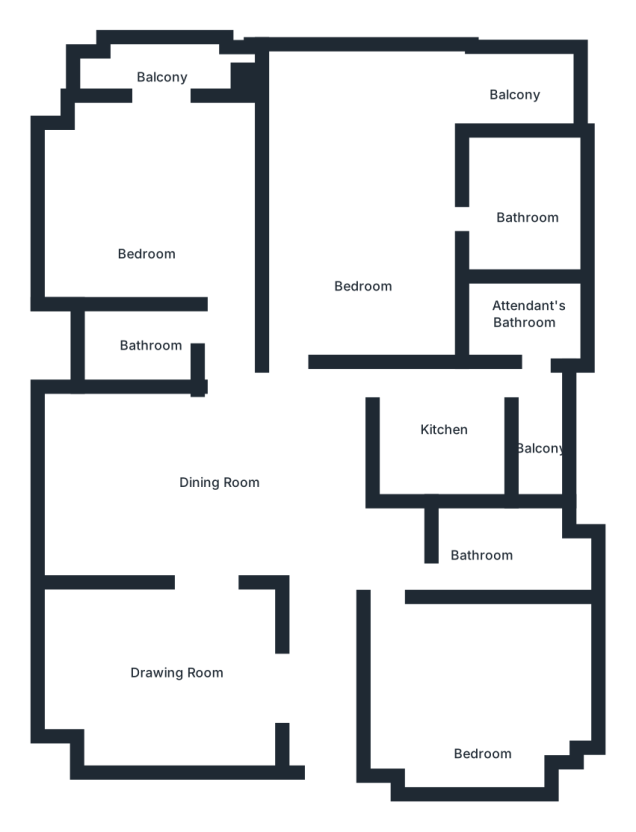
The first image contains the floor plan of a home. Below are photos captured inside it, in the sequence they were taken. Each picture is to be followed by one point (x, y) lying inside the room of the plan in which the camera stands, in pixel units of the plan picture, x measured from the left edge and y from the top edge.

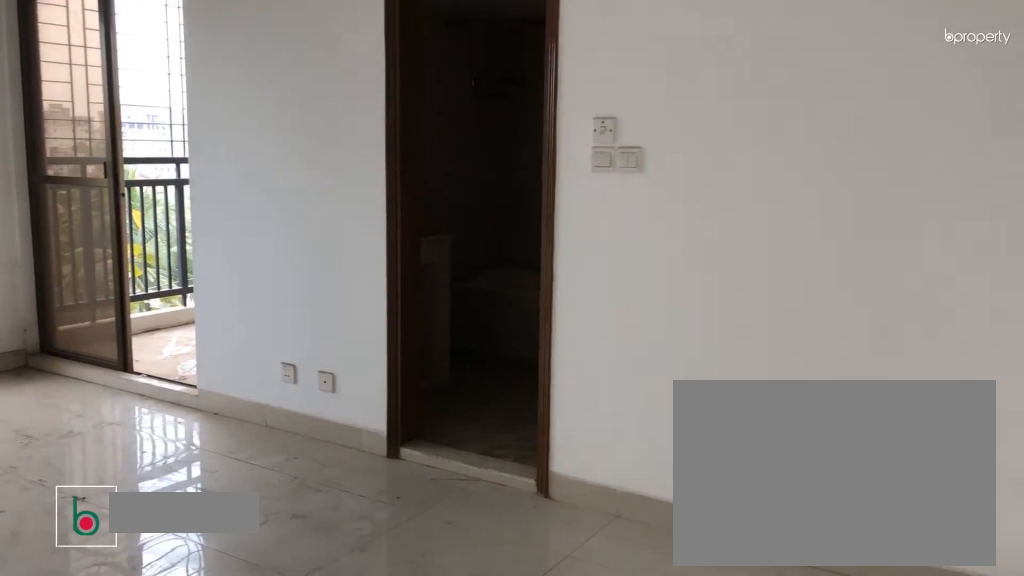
(363, 230)
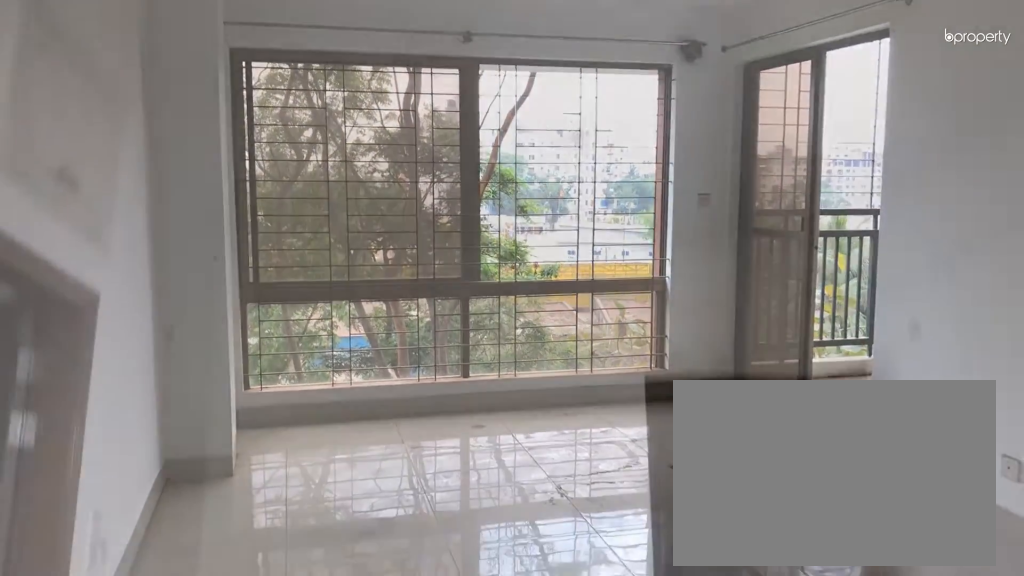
(363, 230)
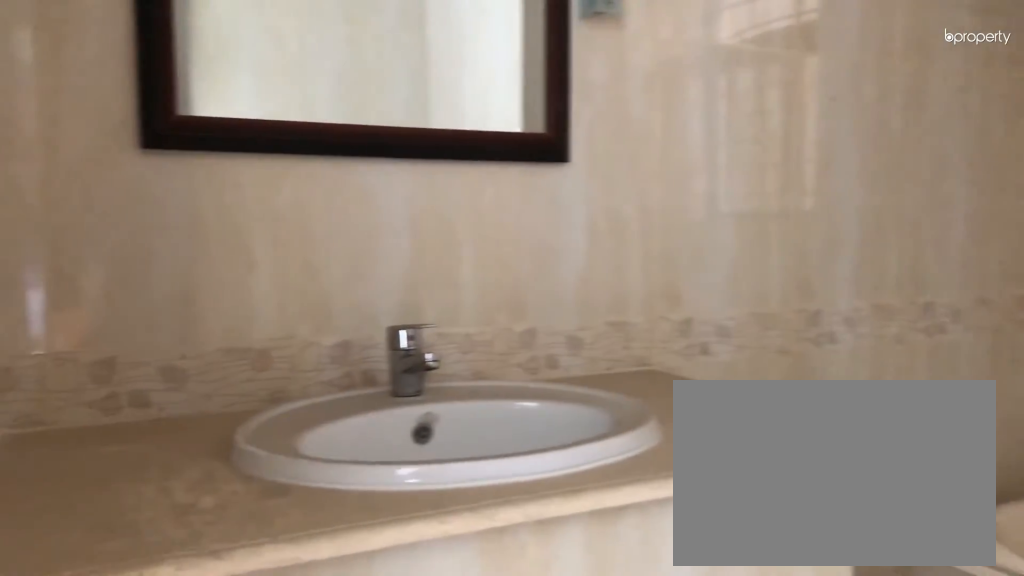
(529, 229)
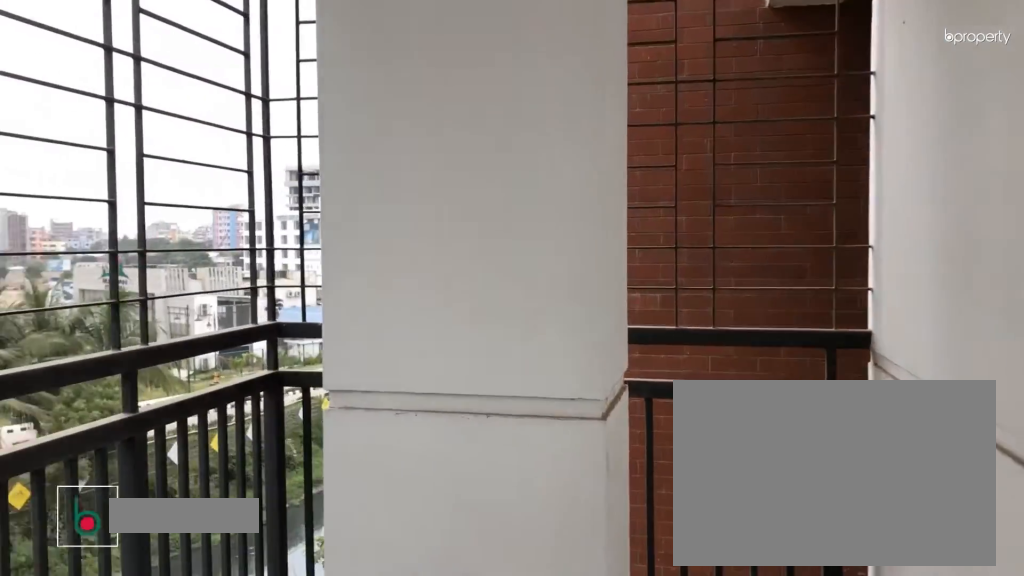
(532, 82)
